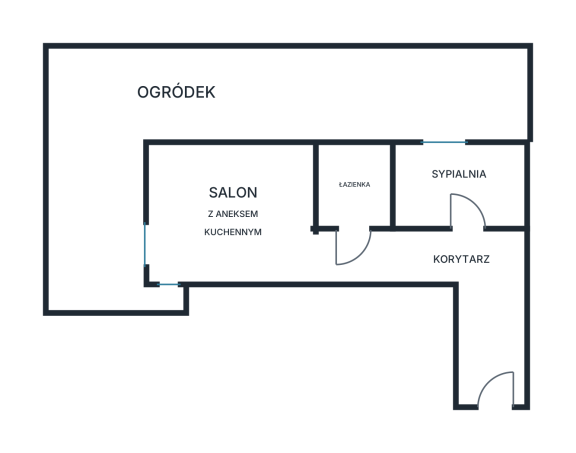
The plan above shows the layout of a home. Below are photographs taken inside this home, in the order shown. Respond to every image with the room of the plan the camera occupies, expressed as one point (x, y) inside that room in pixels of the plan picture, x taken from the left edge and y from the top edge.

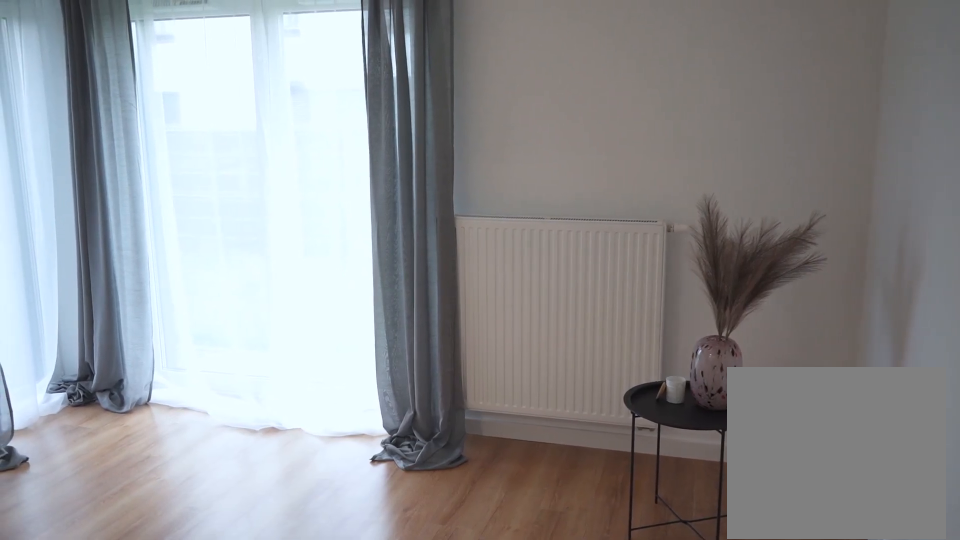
(230, 212)
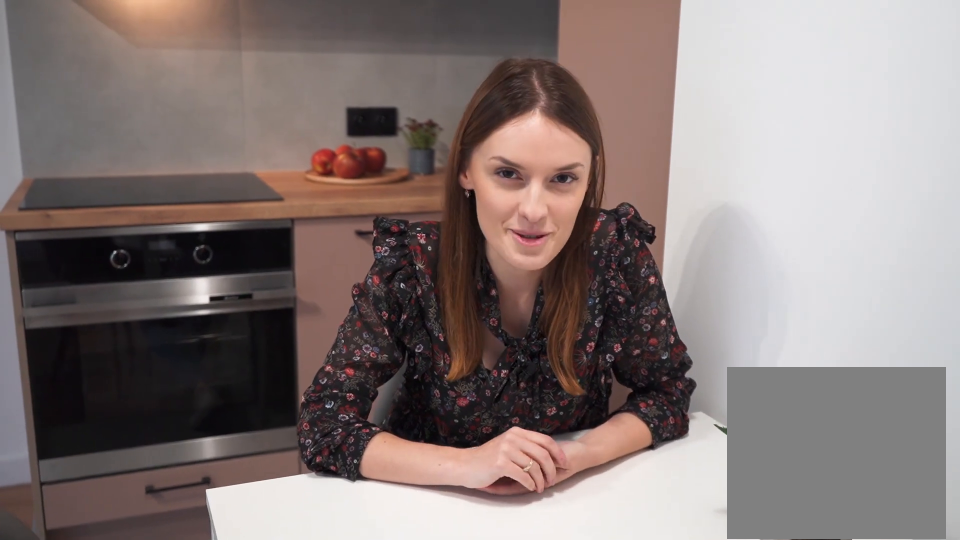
(230, 213)
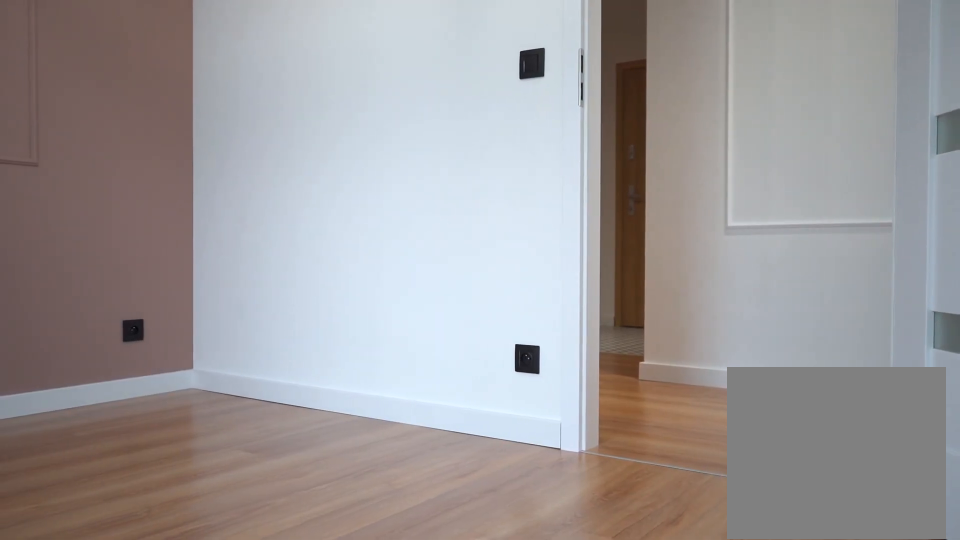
(457, 183)
